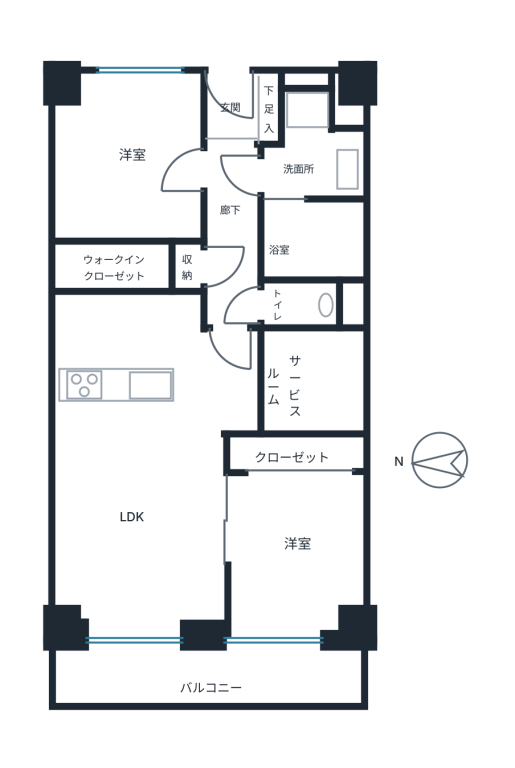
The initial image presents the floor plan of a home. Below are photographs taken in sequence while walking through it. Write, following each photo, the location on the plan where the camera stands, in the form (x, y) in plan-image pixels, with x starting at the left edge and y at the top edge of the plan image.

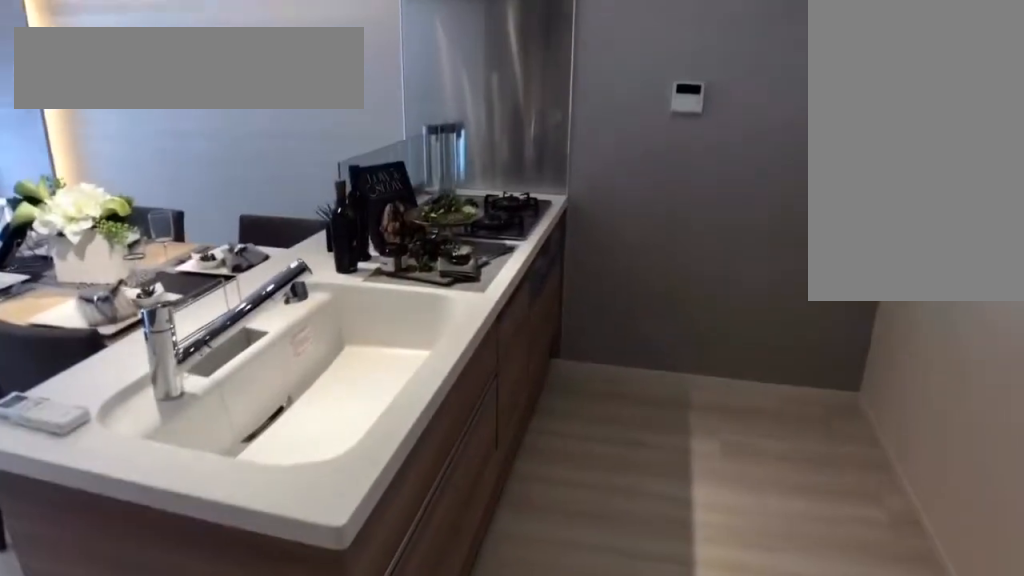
(187, 441)
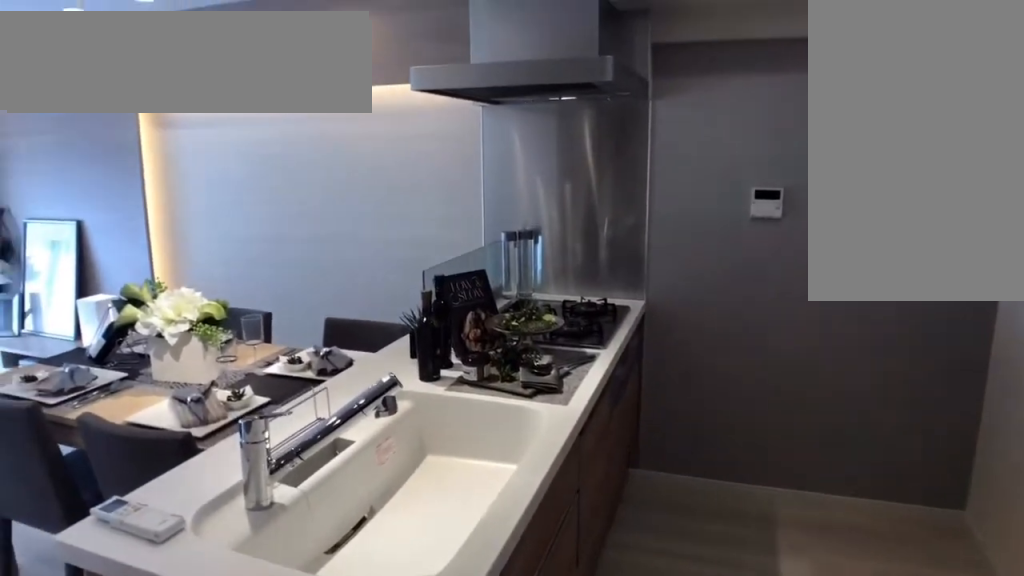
(162, 424)
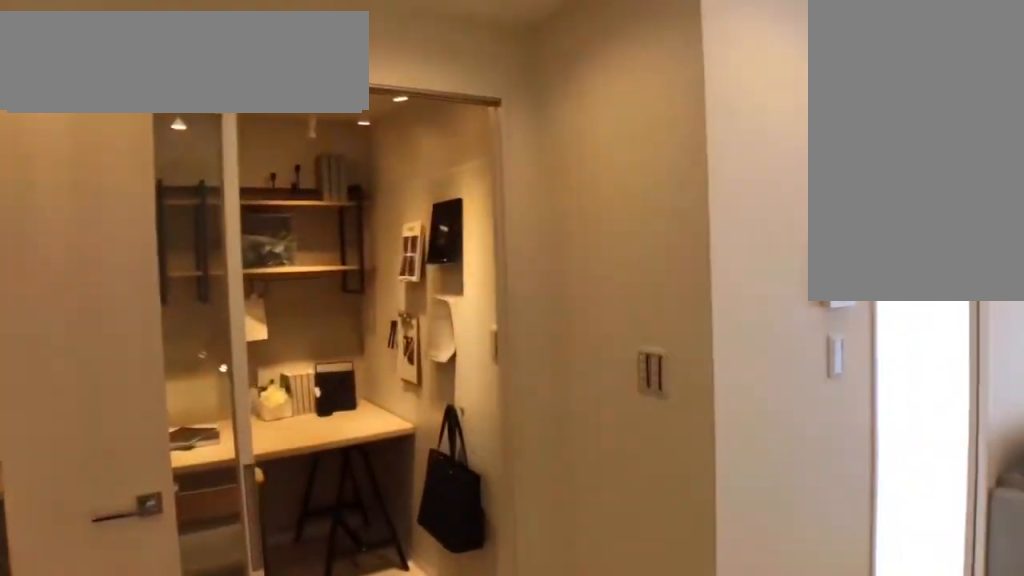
(161, 423)
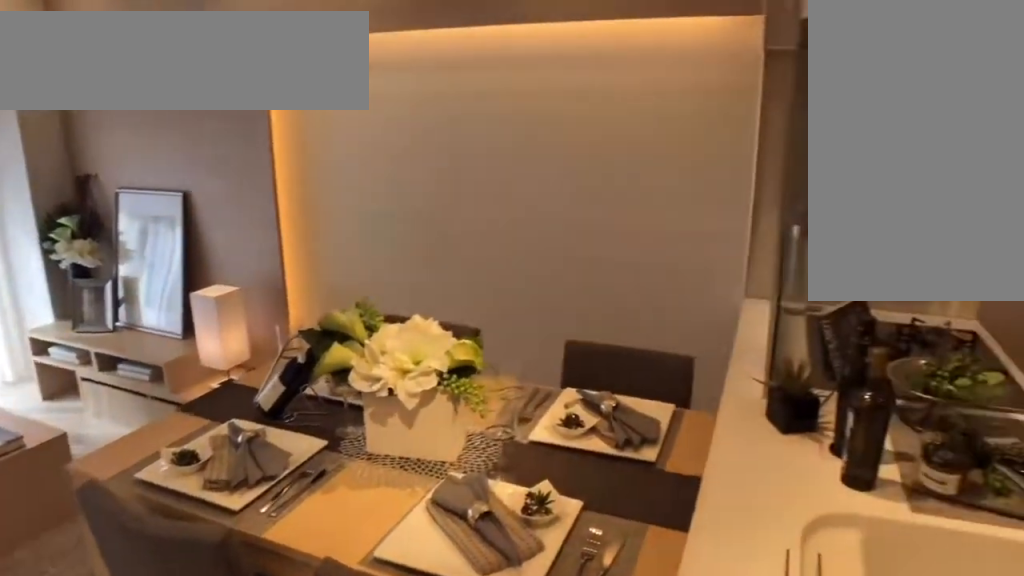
(161, 422)
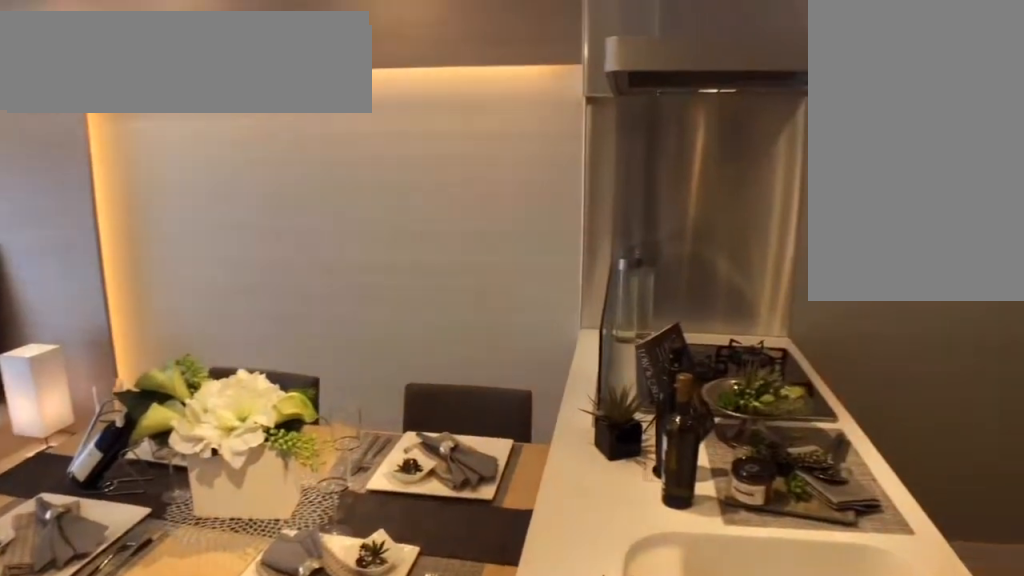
(160, 423)
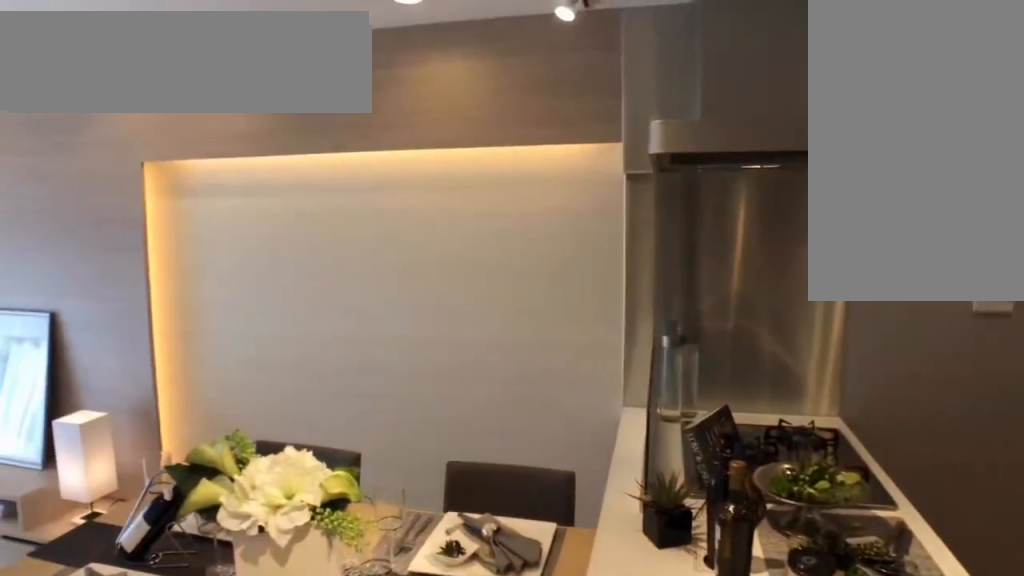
(161, 422)
